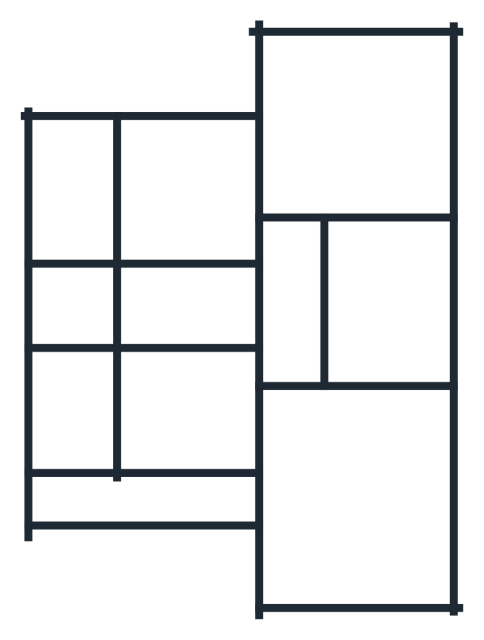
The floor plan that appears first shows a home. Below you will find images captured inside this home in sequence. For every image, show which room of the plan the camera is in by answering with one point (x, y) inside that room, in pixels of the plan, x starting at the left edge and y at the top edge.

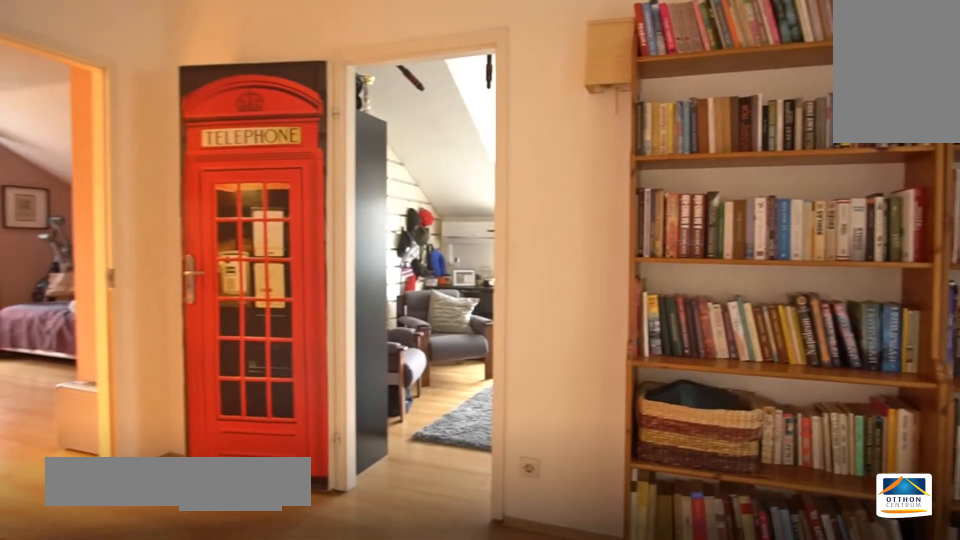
(291, 303)
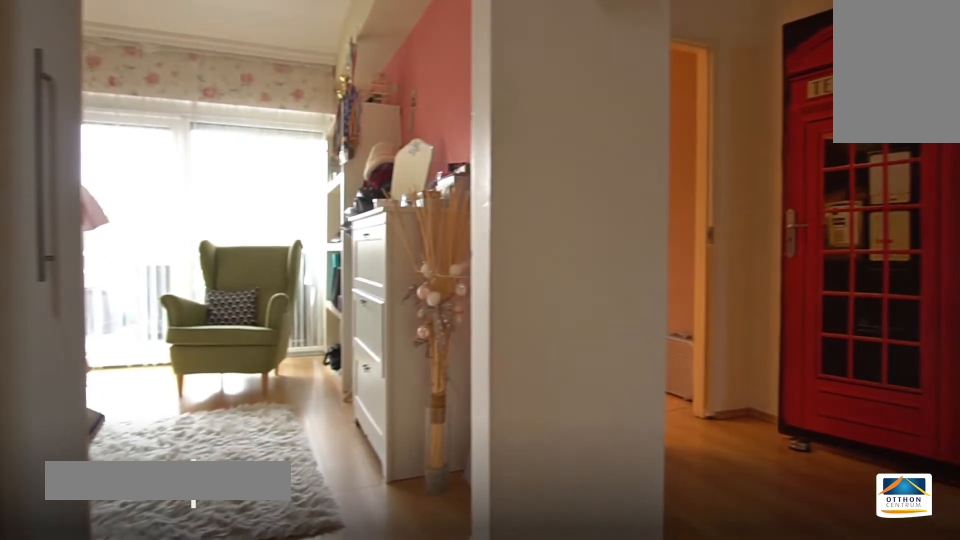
(291, 310)
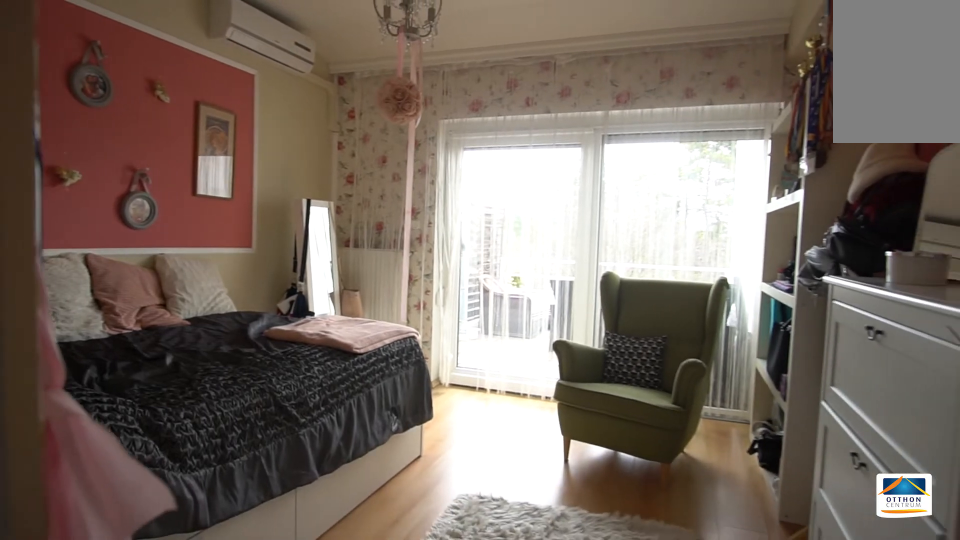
(189, 180)
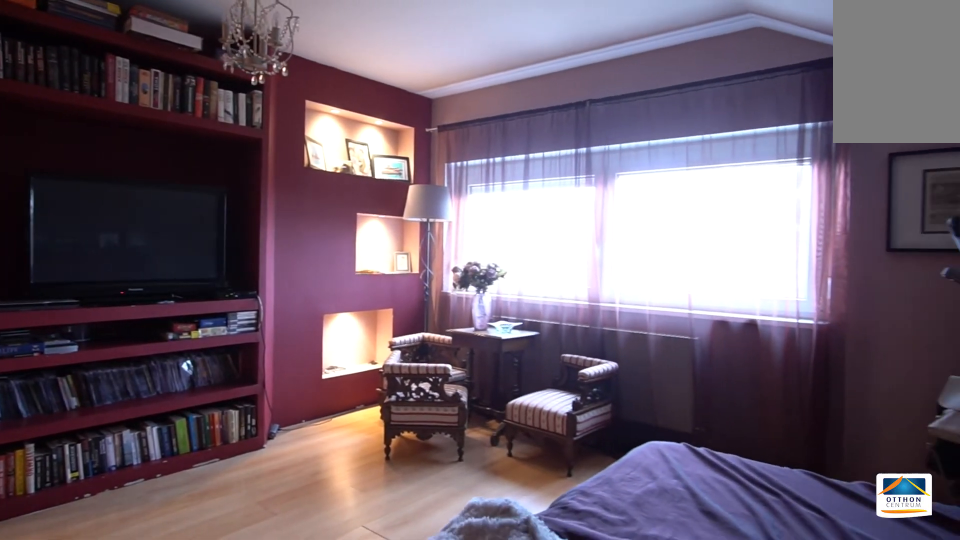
(363, 129)
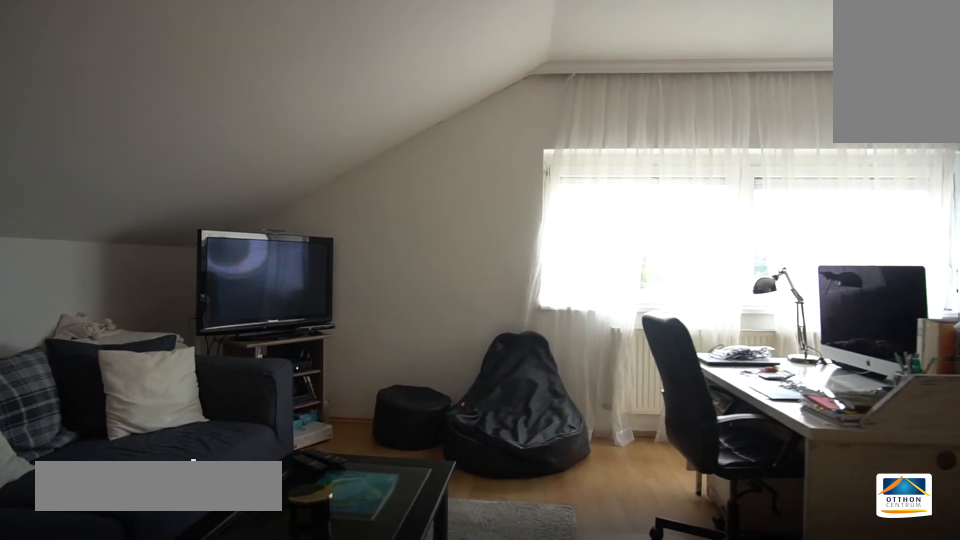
(363, 506)
